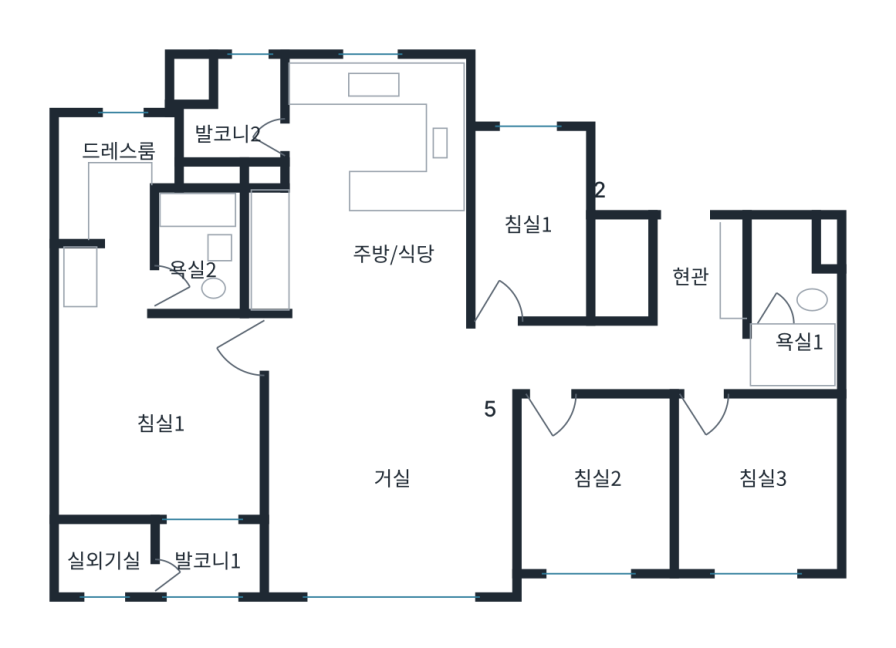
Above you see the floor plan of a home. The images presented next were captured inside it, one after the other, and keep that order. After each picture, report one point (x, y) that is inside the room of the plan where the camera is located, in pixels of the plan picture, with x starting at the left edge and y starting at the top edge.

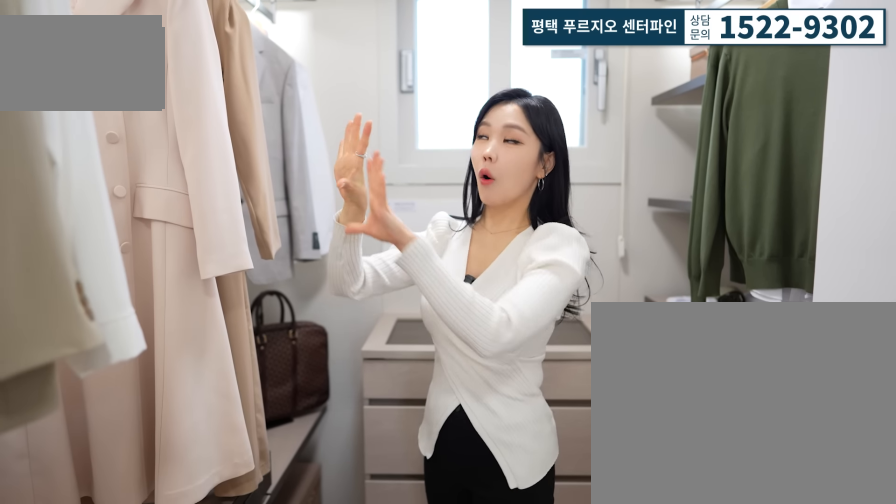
(117, 207)
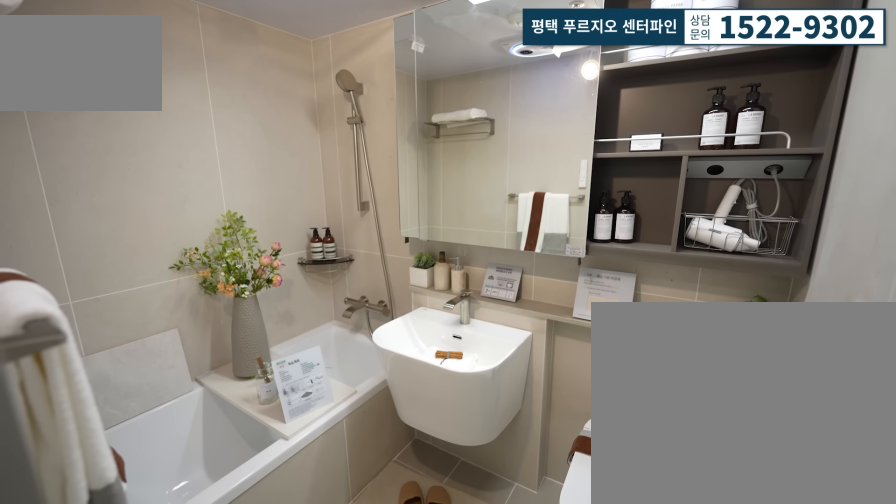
(196, 282)
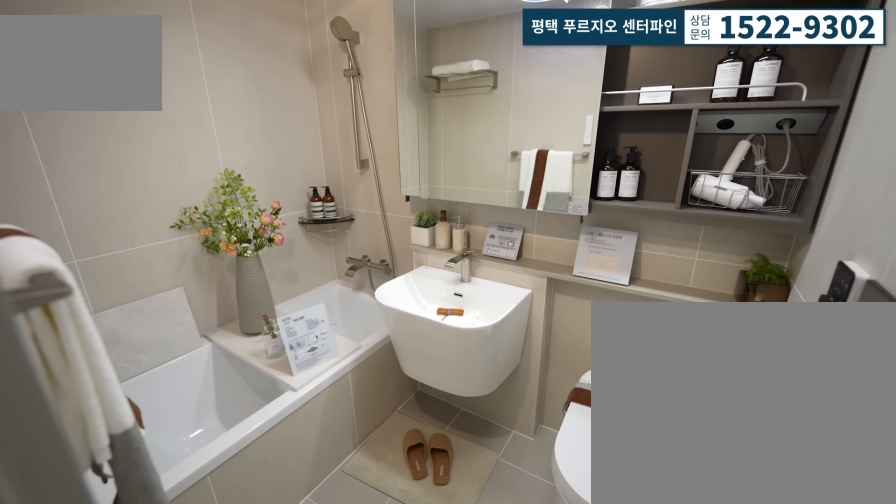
(223, 261)
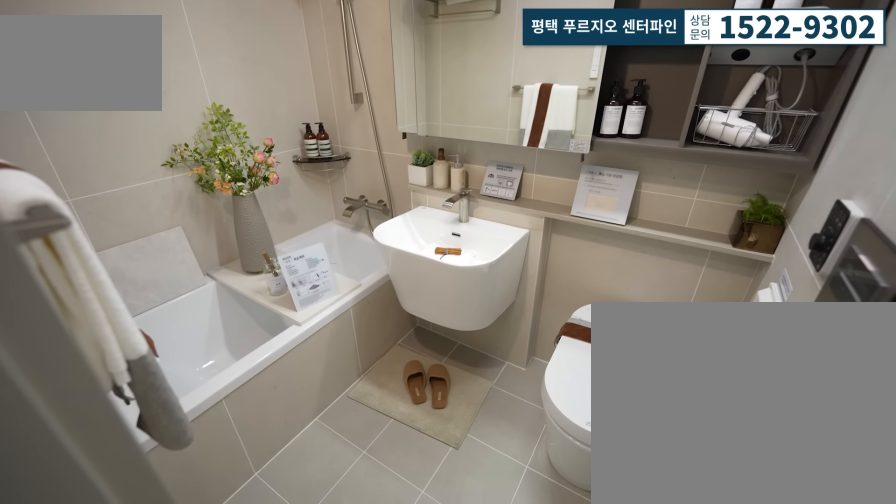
(196, 282)
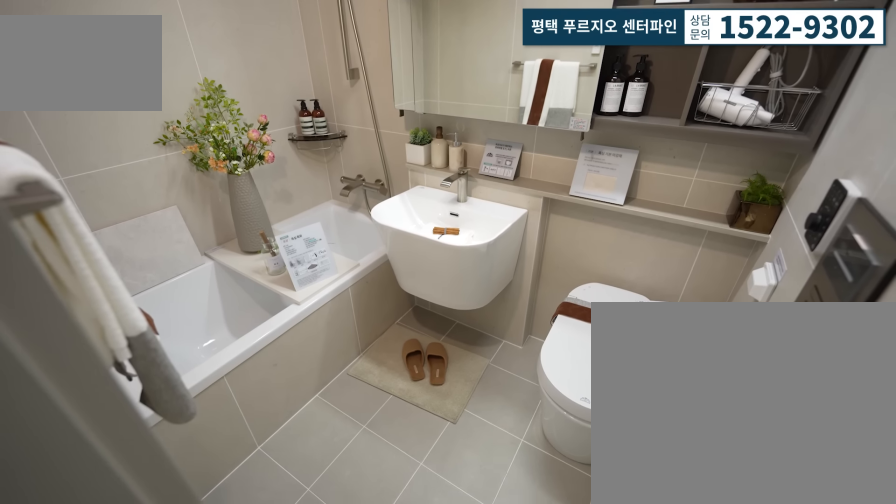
(223, 261)
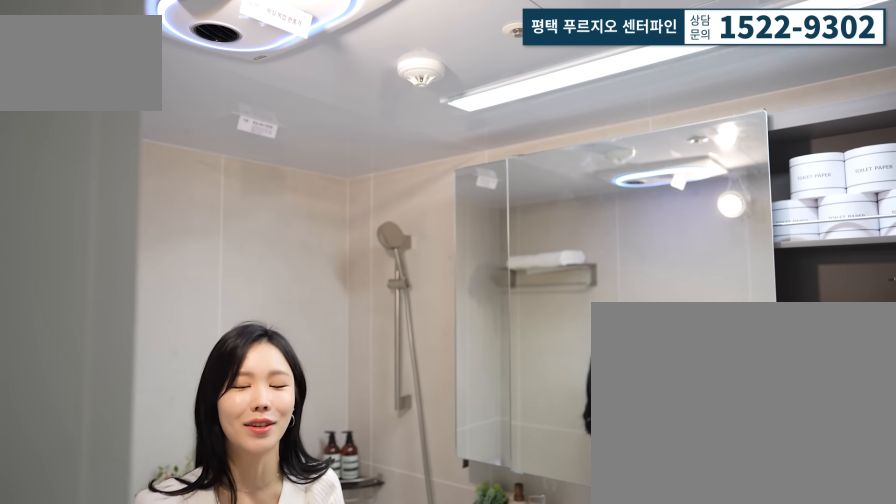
(197, 282)
